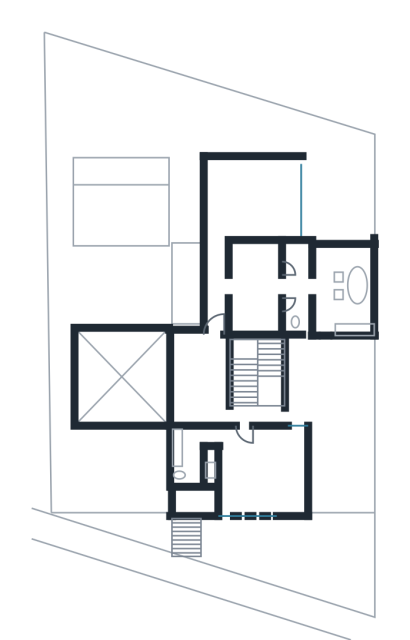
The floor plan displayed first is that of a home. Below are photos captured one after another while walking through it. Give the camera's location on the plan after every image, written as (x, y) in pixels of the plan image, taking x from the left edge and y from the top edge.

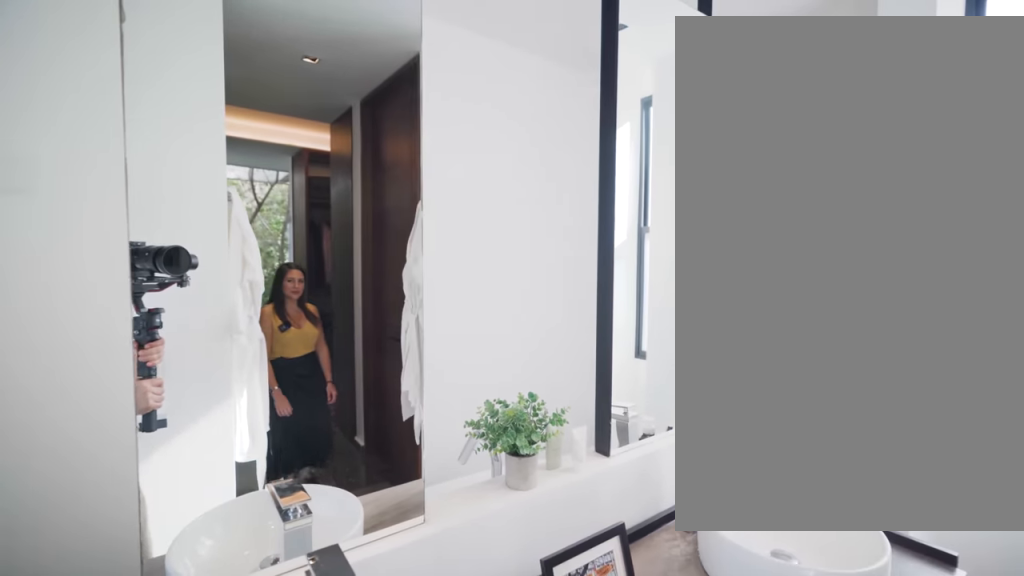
(319, 268)
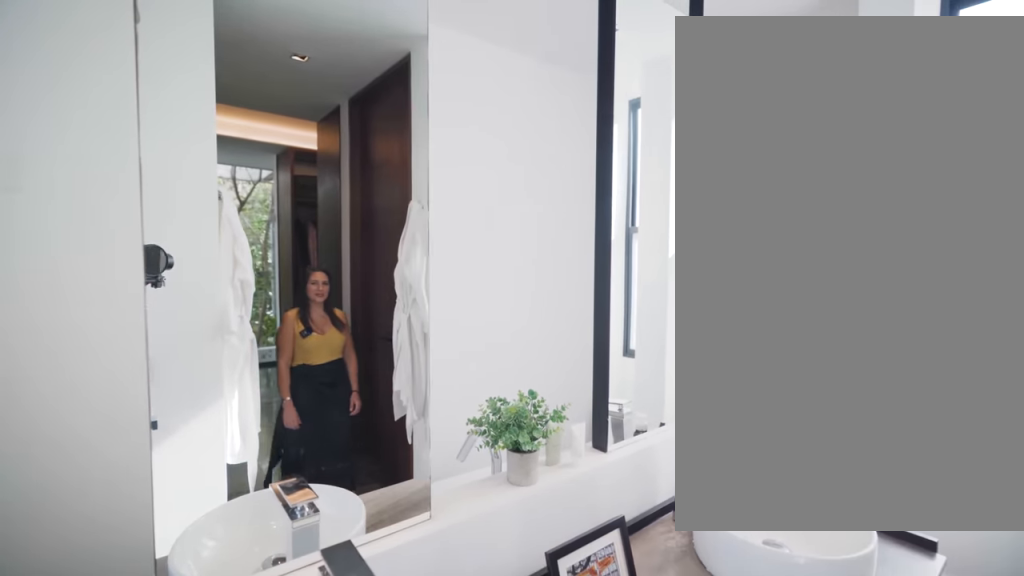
(319, 266)
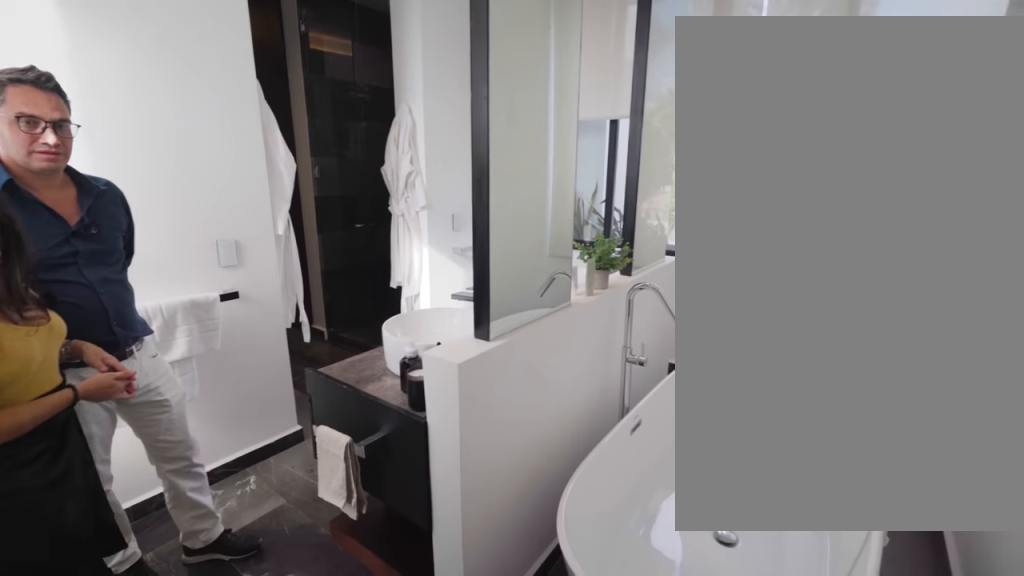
(353, 313)
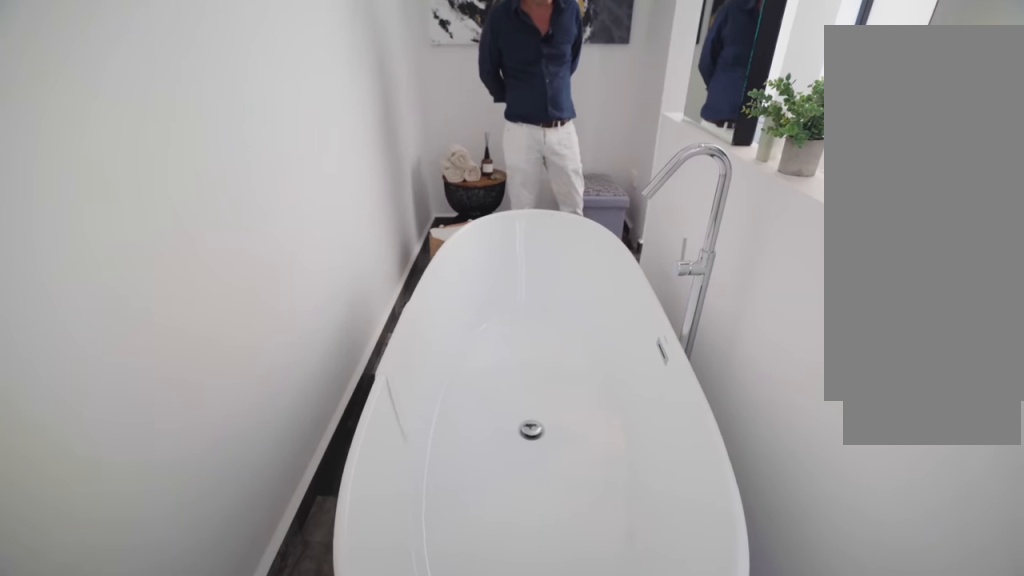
(352, 261)
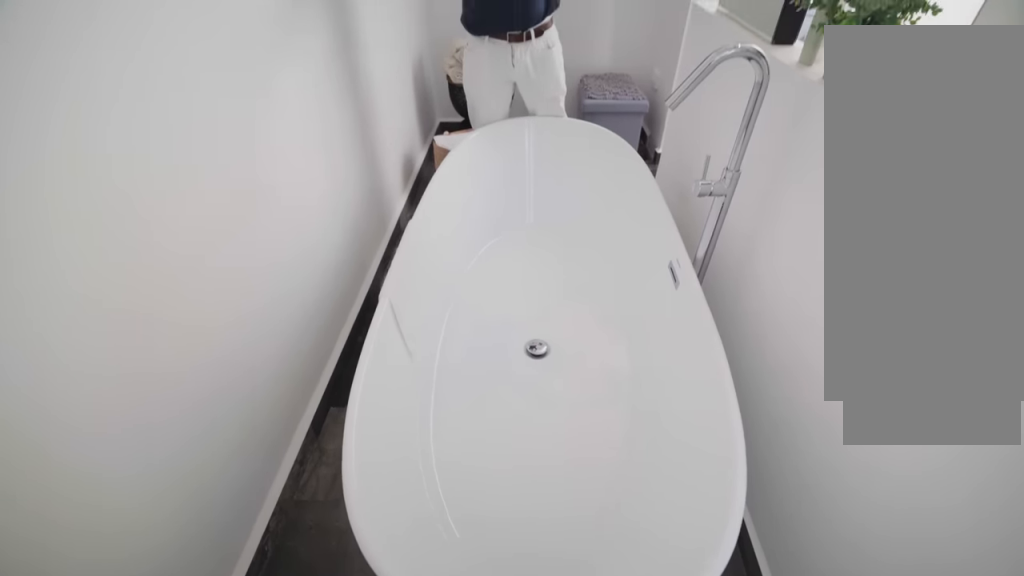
(352, 261)
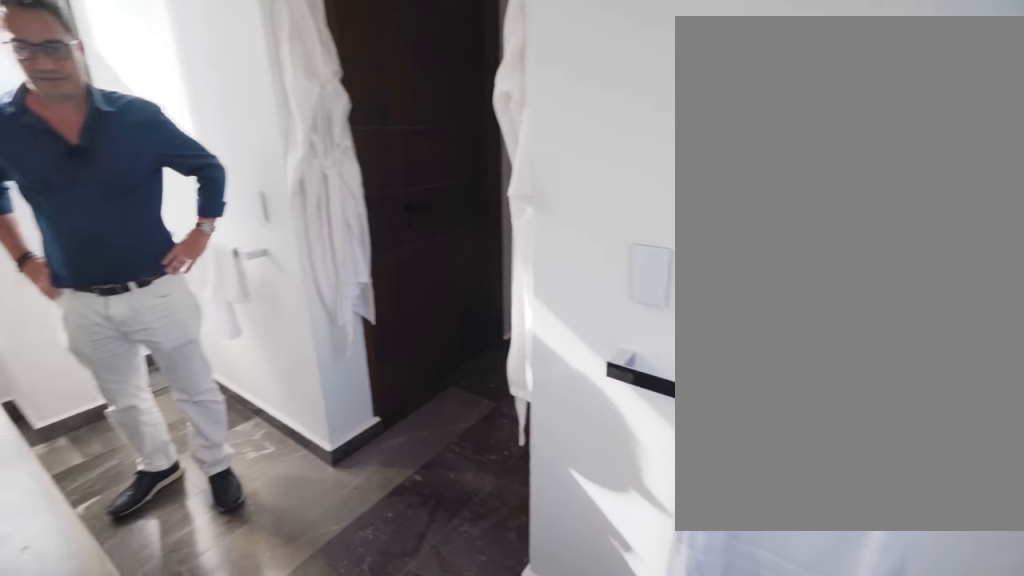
(346, 259)
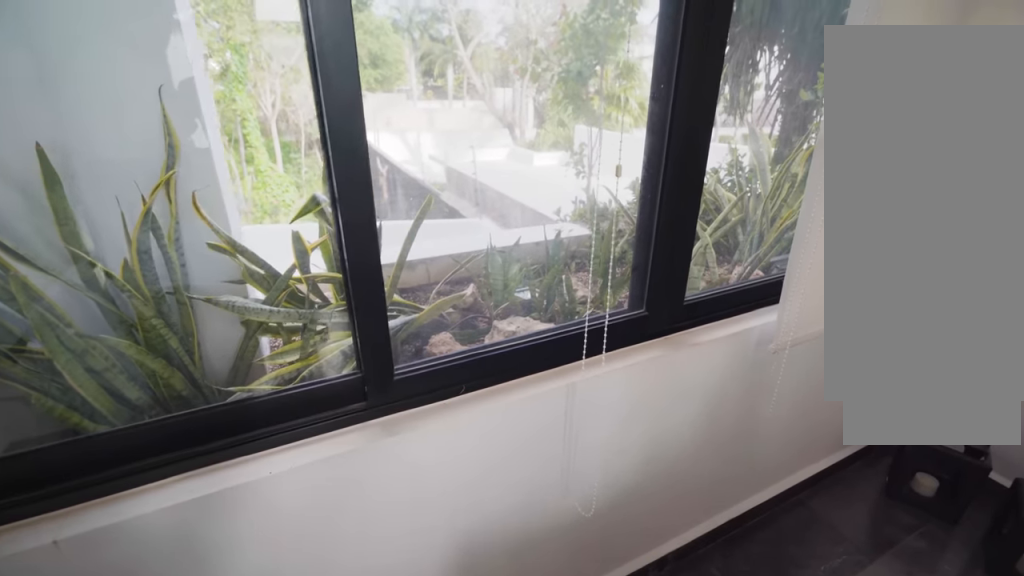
(324, 261)
